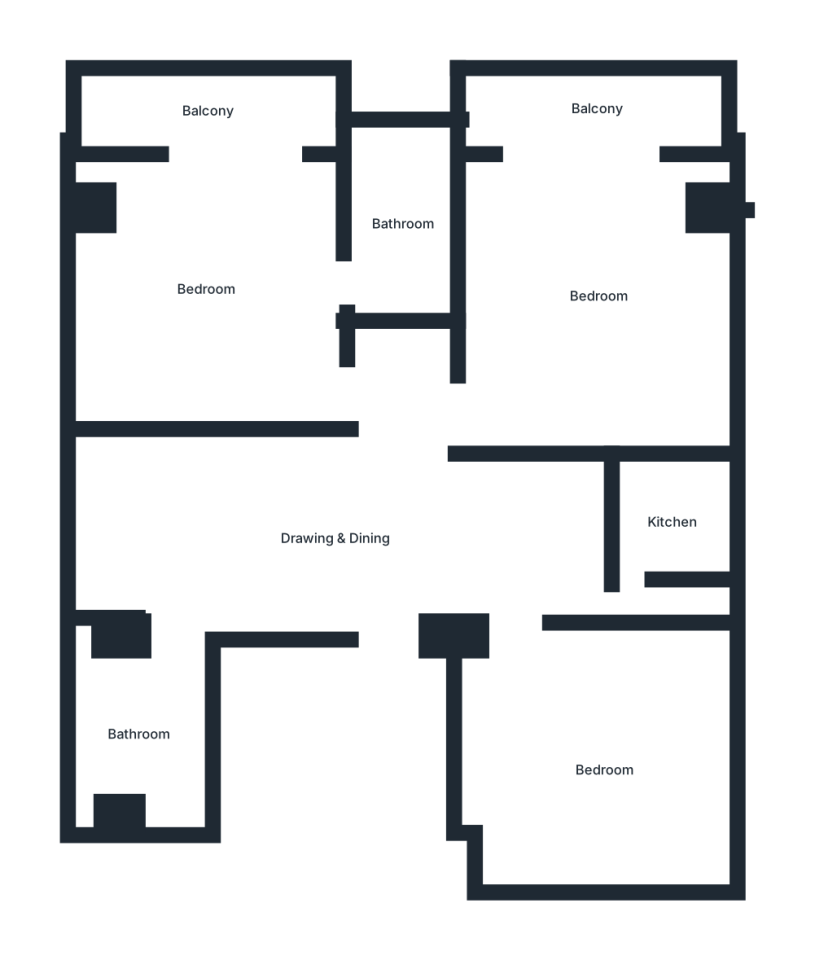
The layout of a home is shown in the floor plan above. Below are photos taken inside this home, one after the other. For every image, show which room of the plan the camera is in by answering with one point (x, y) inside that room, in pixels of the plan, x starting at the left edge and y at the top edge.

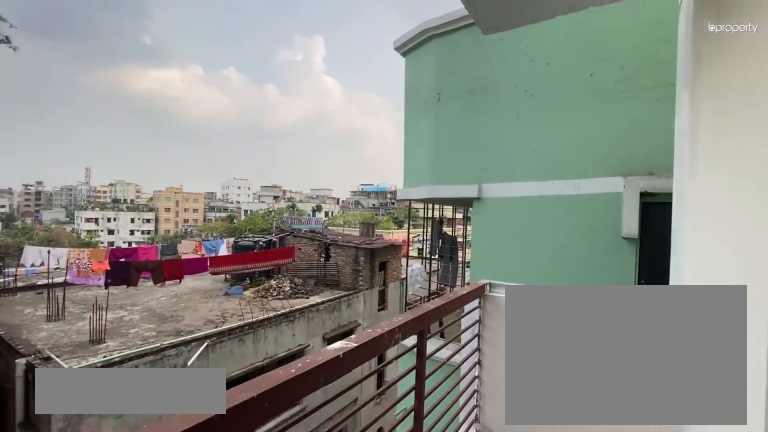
(597, 109)
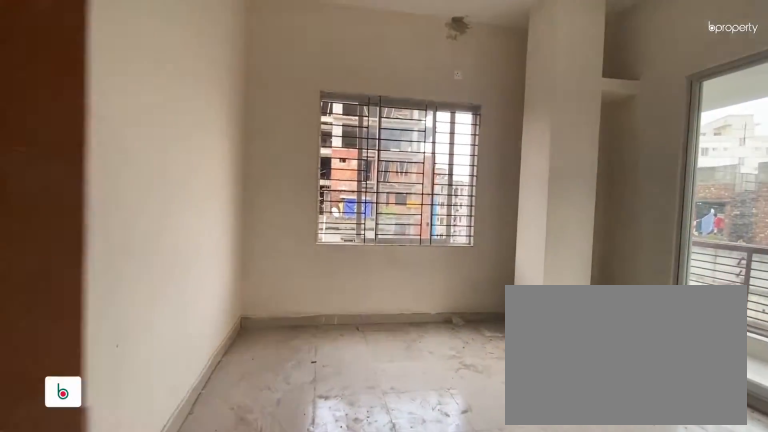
(206, 288)
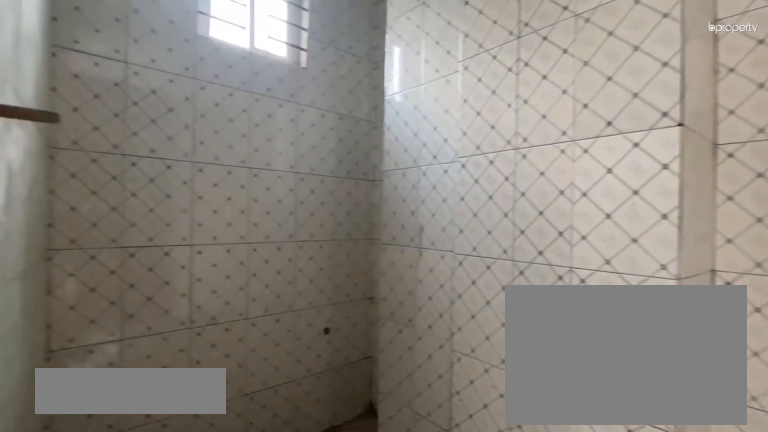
(407, 223)
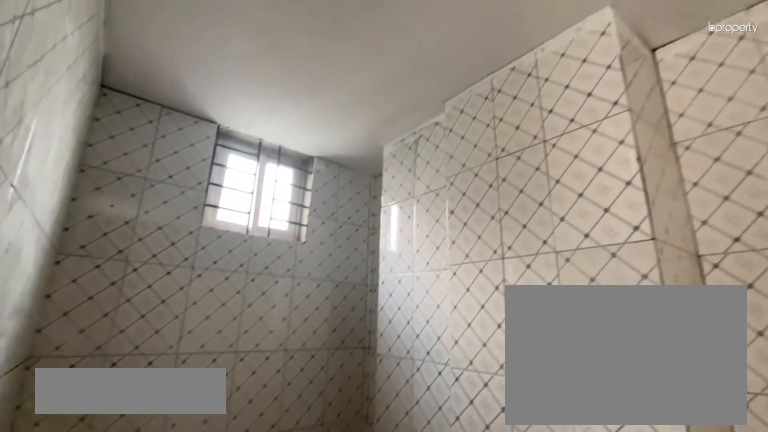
(407, 223)
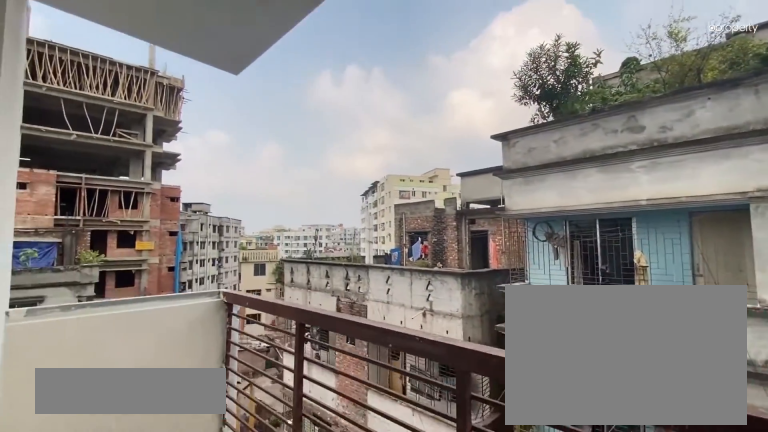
(208, 108)
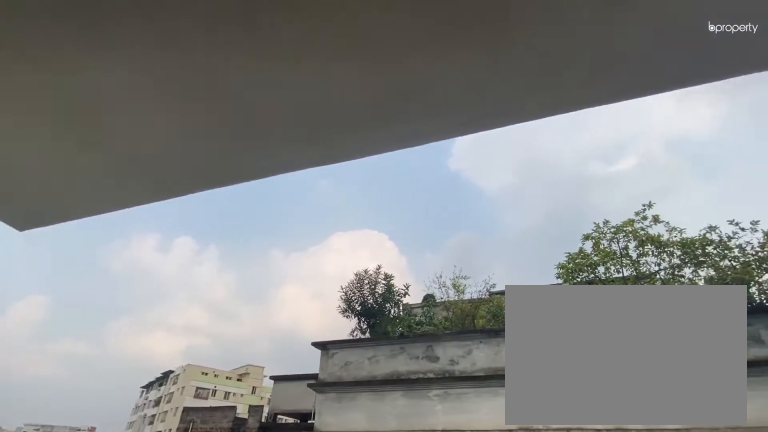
(208, 108)
